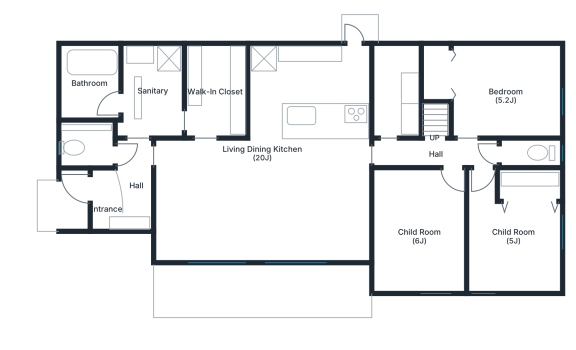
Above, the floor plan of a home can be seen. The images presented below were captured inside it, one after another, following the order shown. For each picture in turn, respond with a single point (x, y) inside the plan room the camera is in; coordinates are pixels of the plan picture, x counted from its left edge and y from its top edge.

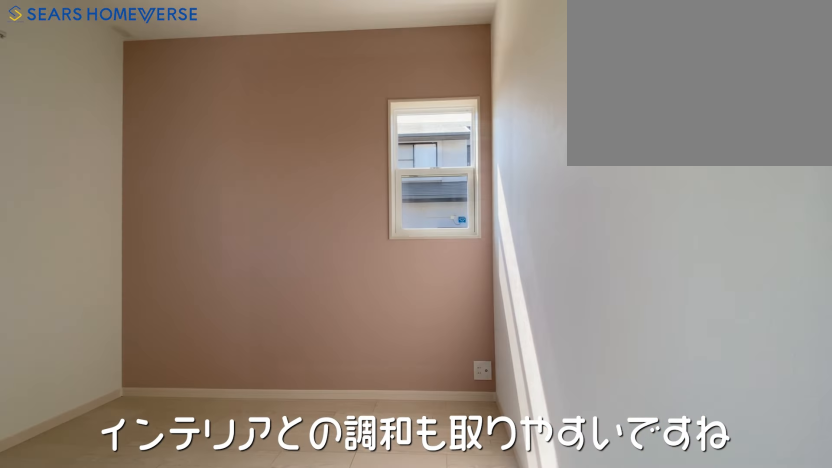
(521, 231)
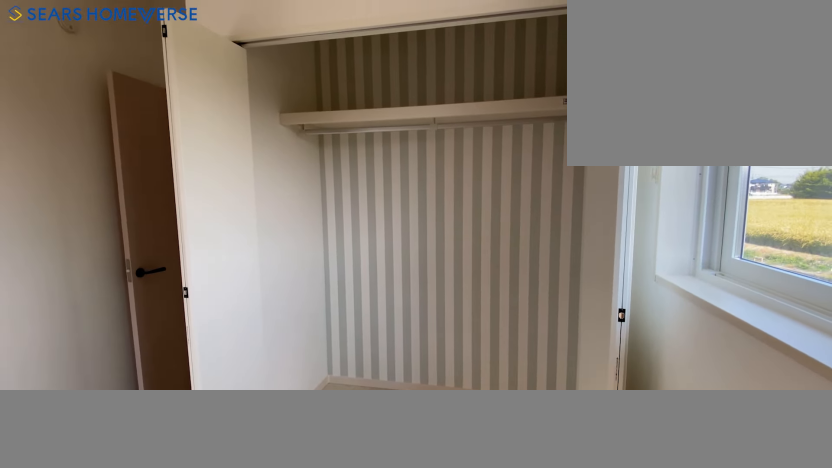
(521, 231)
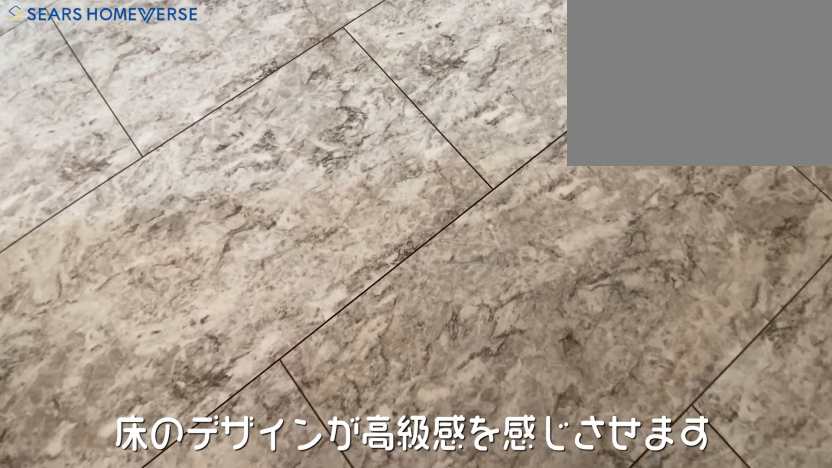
(151, 96)
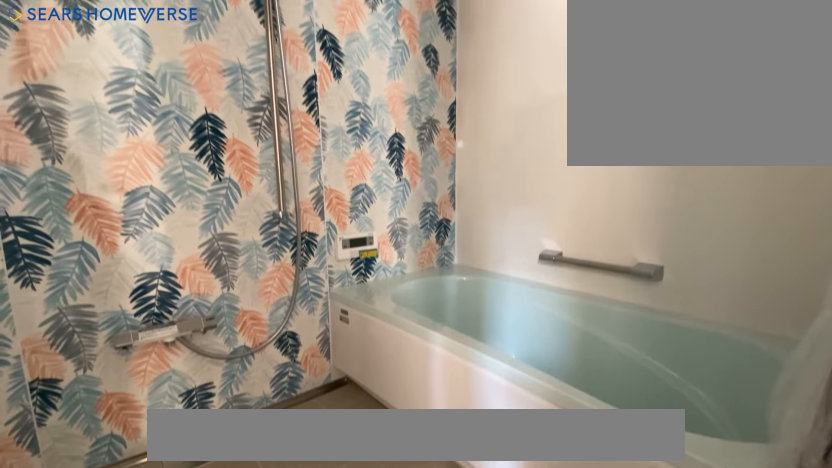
(89, 94)
